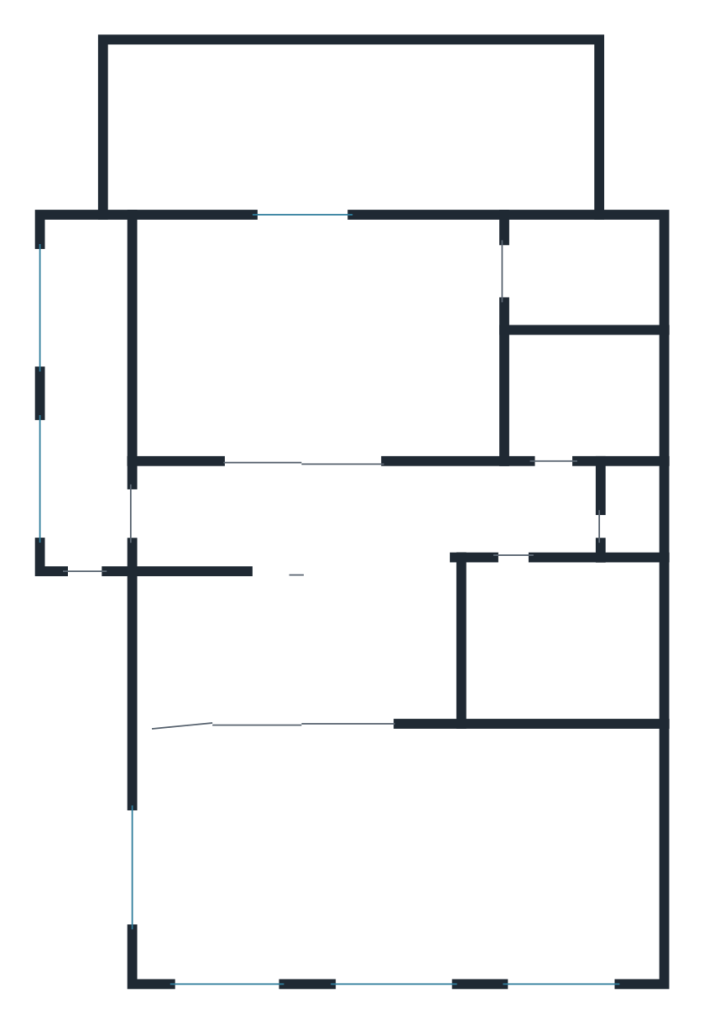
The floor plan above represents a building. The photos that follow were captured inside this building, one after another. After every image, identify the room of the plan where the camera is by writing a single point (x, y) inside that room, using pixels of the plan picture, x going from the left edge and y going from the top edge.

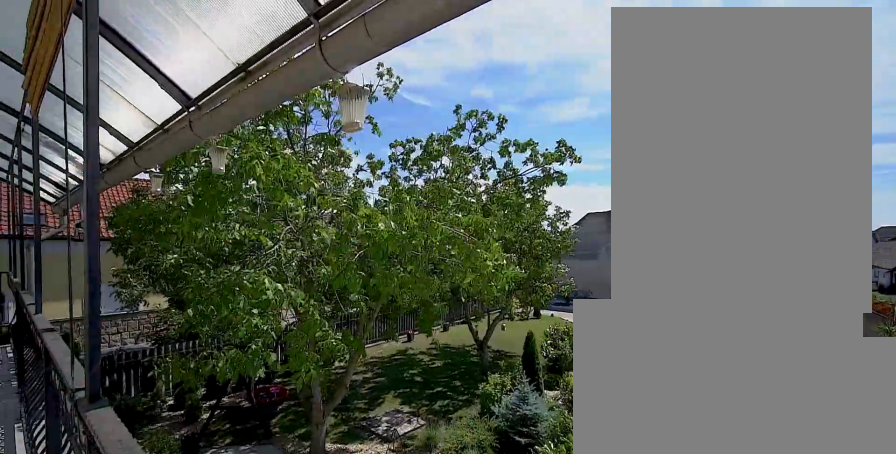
(373, 120)
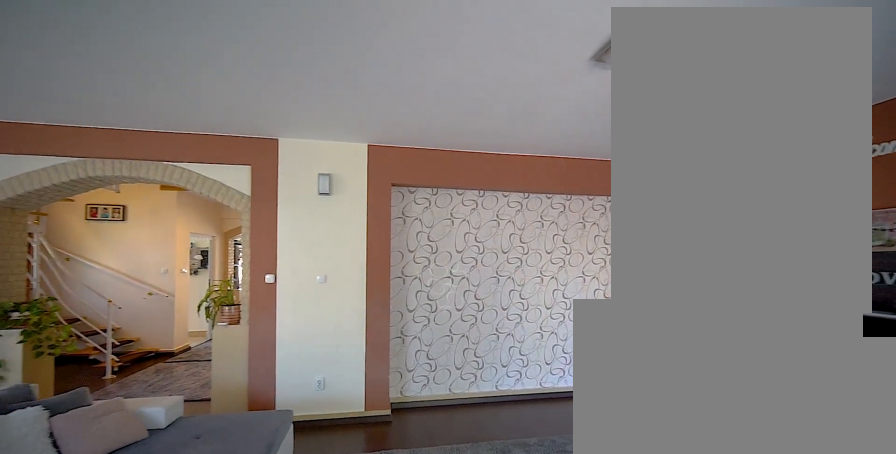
(408, 854)
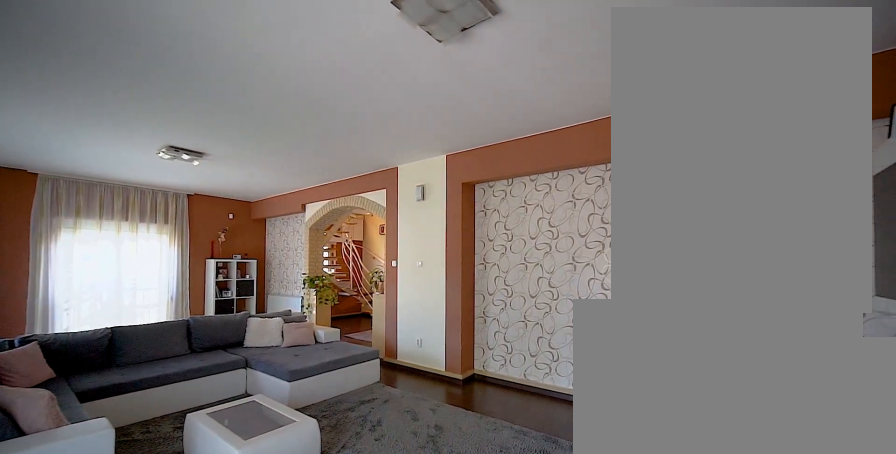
(408, 854)
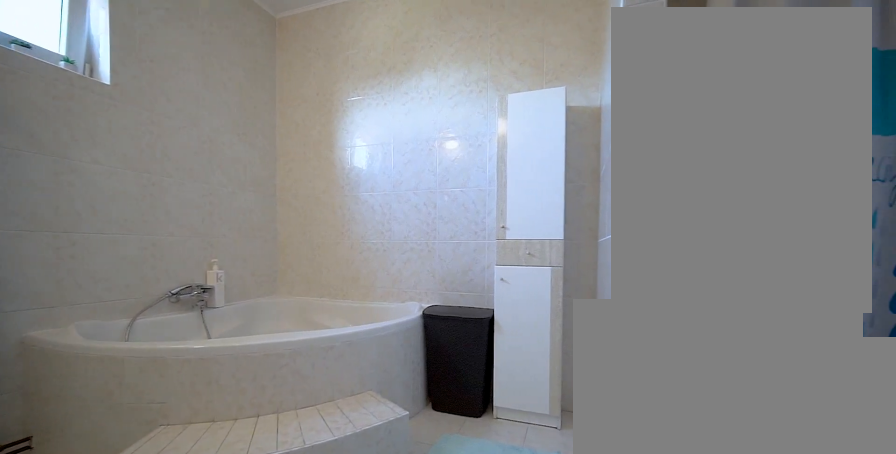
(569, 634)
